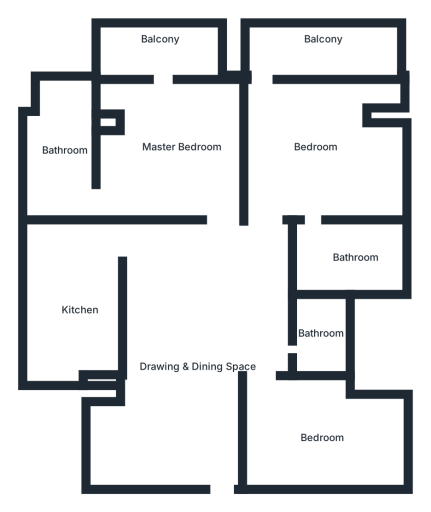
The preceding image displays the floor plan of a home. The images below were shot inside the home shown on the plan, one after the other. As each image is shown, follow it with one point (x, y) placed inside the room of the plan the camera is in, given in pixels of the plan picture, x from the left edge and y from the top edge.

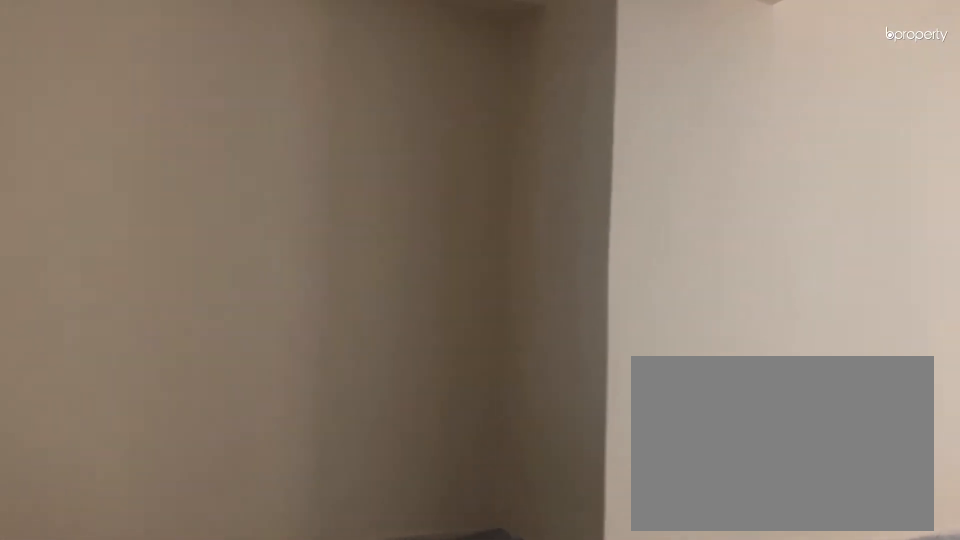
(207, 345)
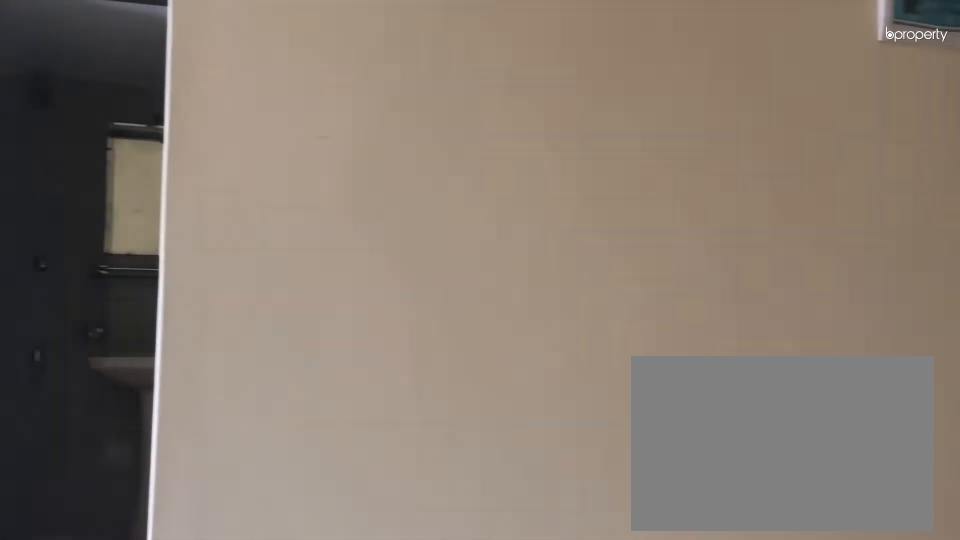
(207, 345)
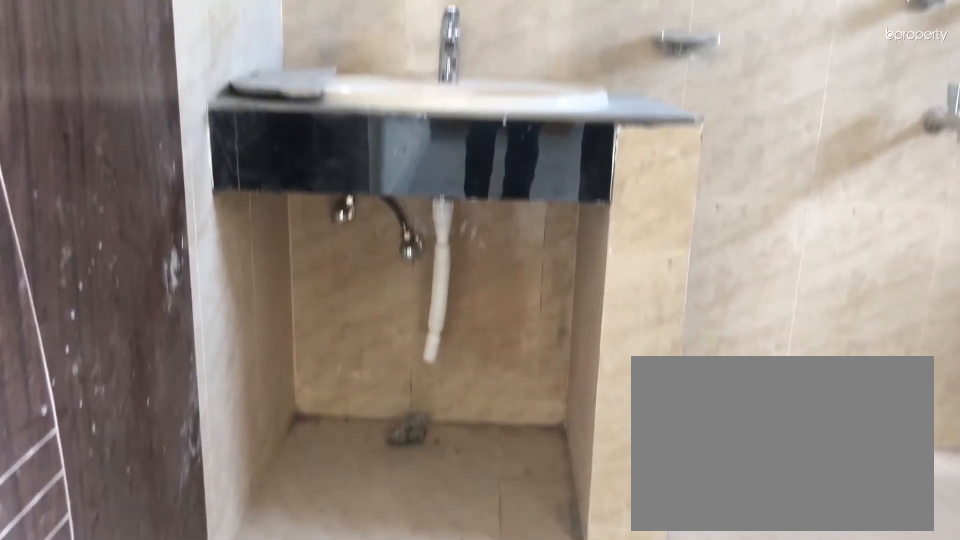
(65, 160)
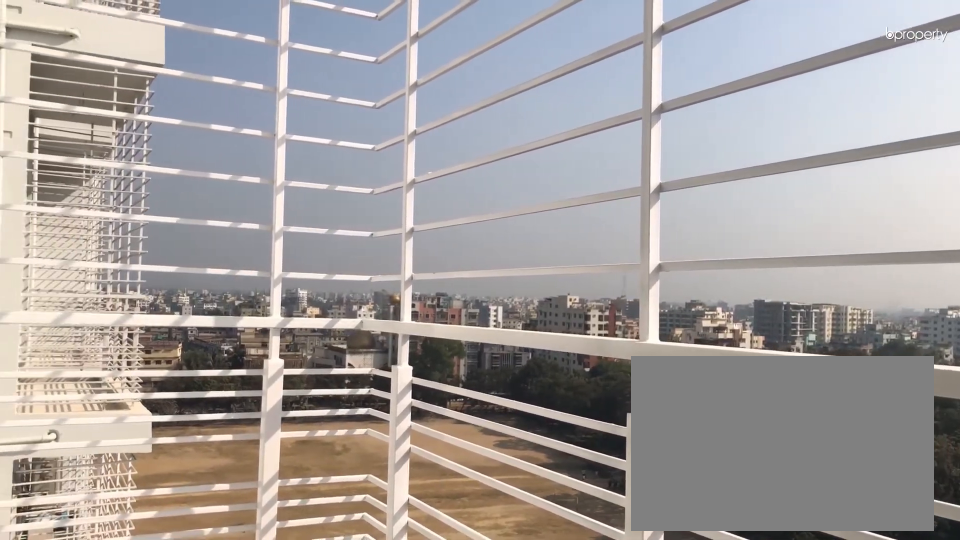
(162, 57)
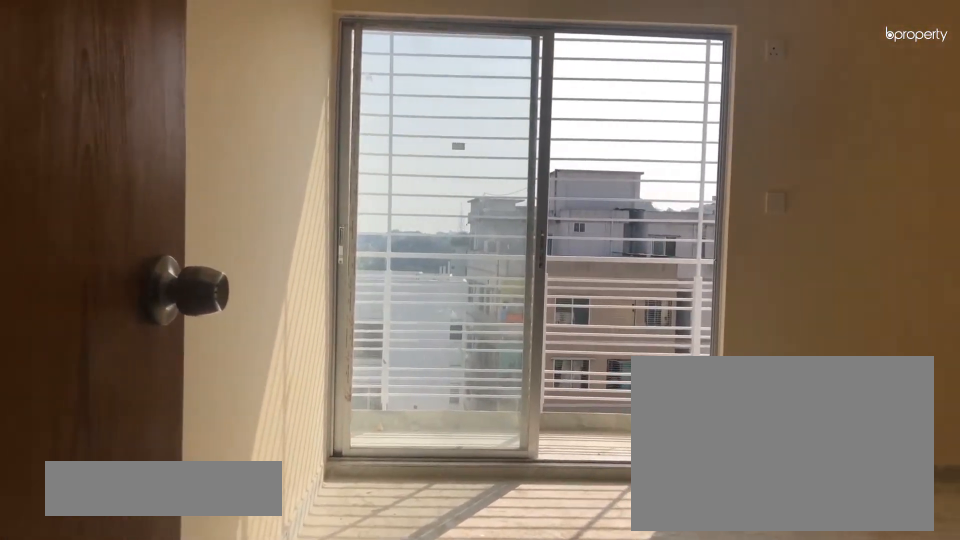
(312, 144)
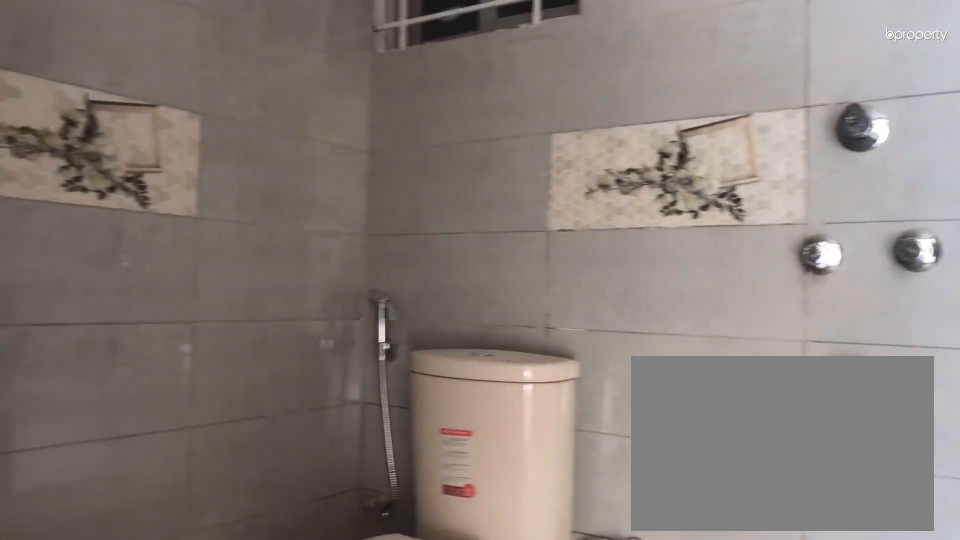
(351, 255)
